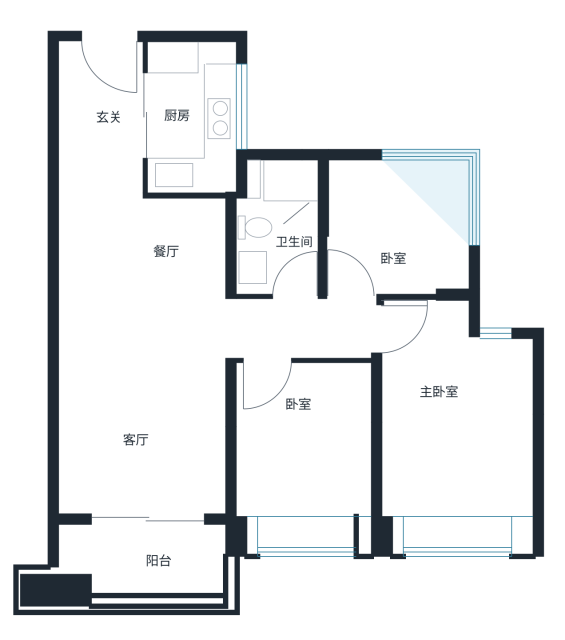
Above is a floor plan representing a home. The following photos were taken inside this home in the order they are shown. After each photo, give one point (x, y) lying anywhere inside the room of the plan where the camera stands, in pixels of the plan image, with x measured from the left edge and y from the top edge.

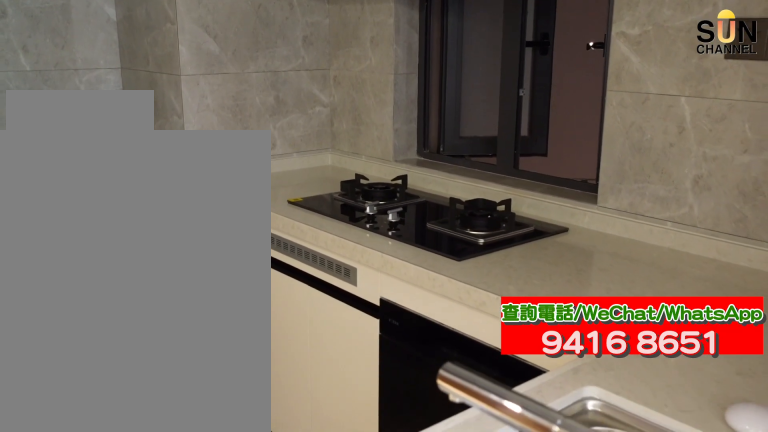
(191, 115)
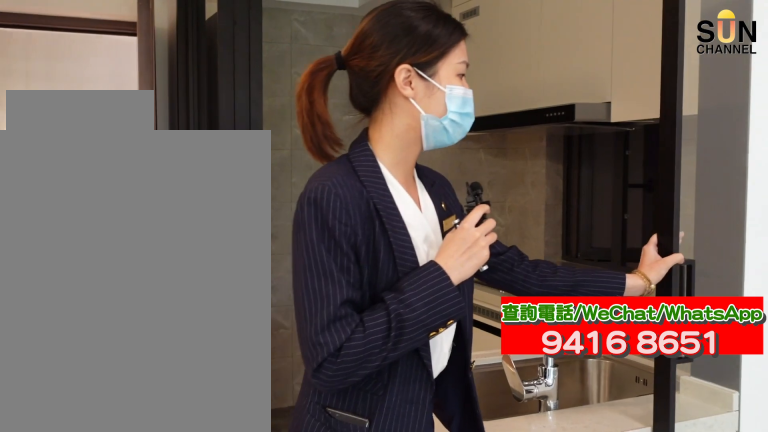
(191, 115)
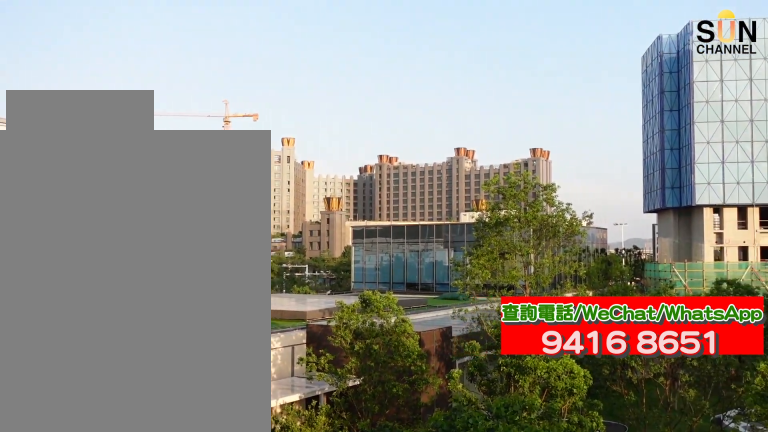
(143, 562)
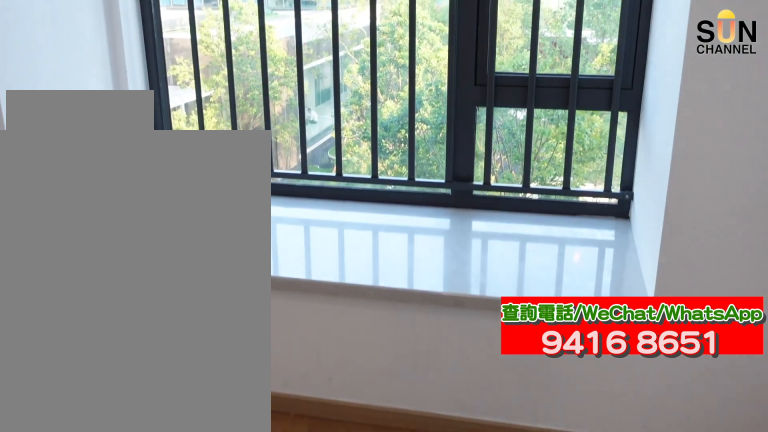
(310, 459)
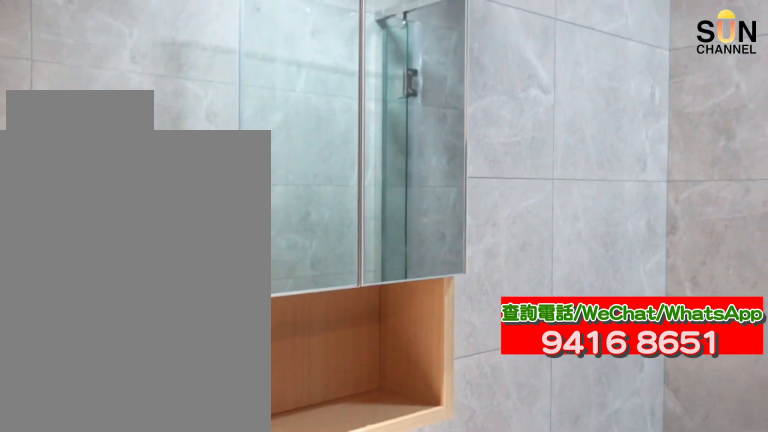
(277, 224)
